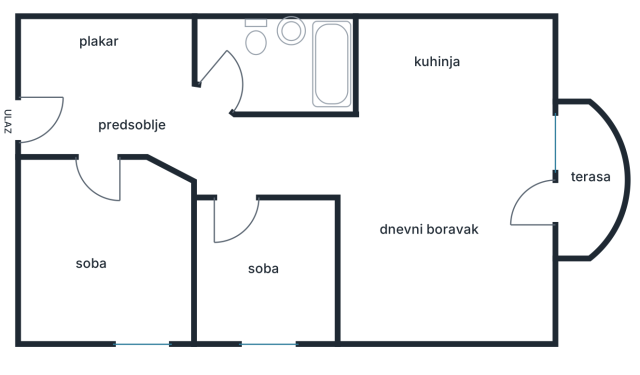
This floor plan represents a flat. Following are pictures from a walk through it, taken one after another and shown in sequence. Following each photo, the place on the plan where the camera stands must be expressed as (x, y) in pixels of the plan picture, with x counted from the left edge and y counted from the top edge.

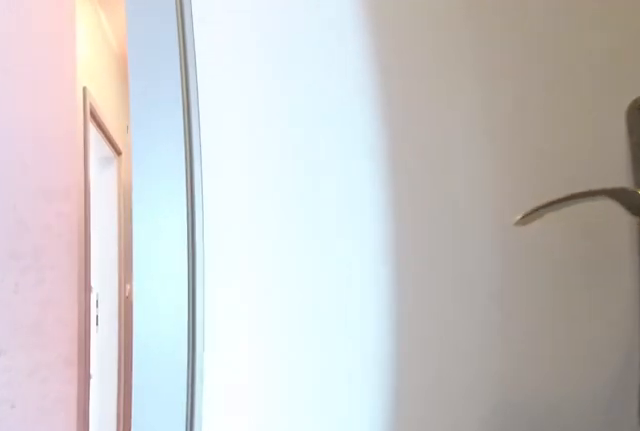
(249, 80)
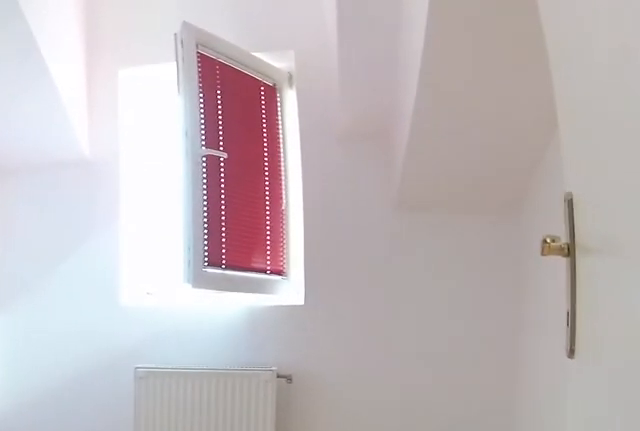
(233, 175)
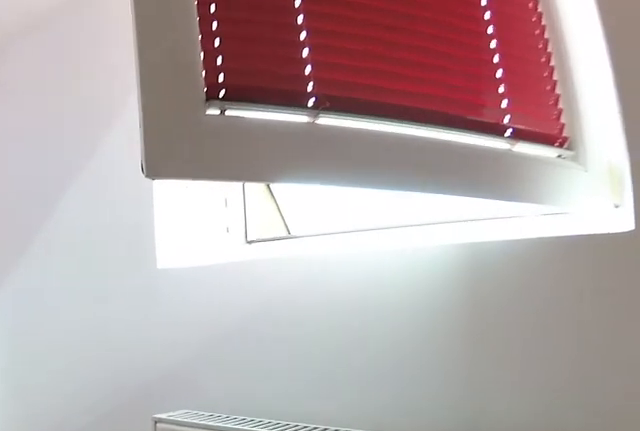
(228, 282)
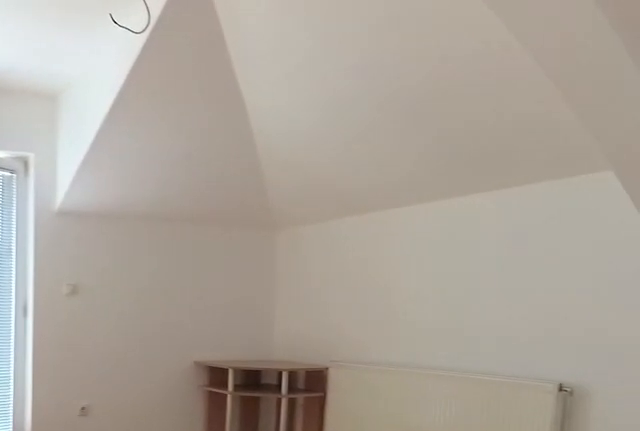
(293, 160)
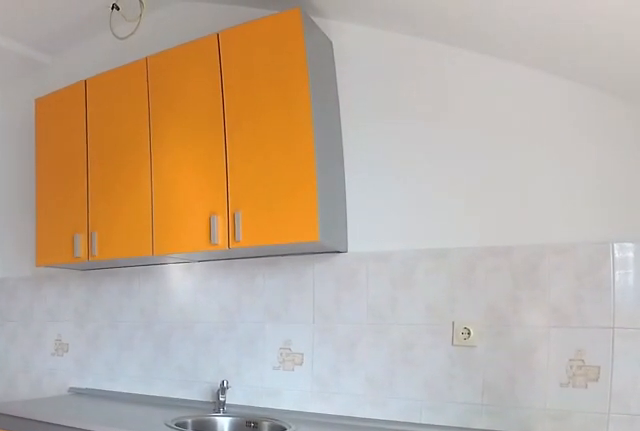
(519, 150)
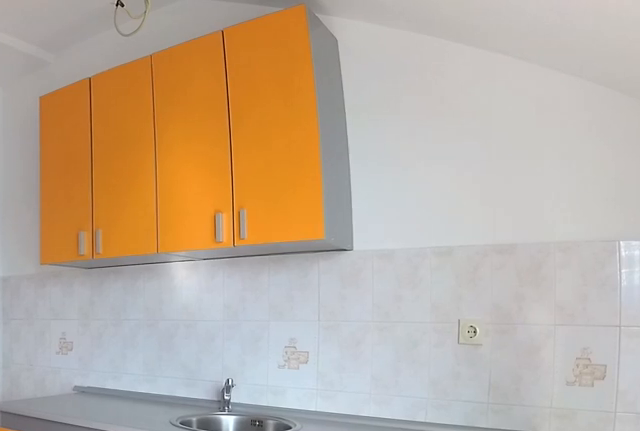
(519, 150)
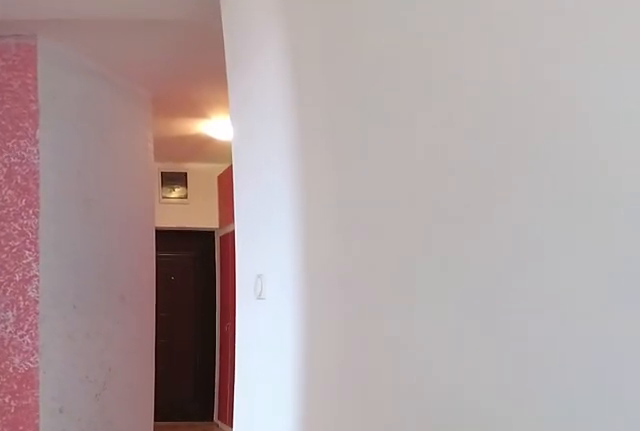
(383, 143)
